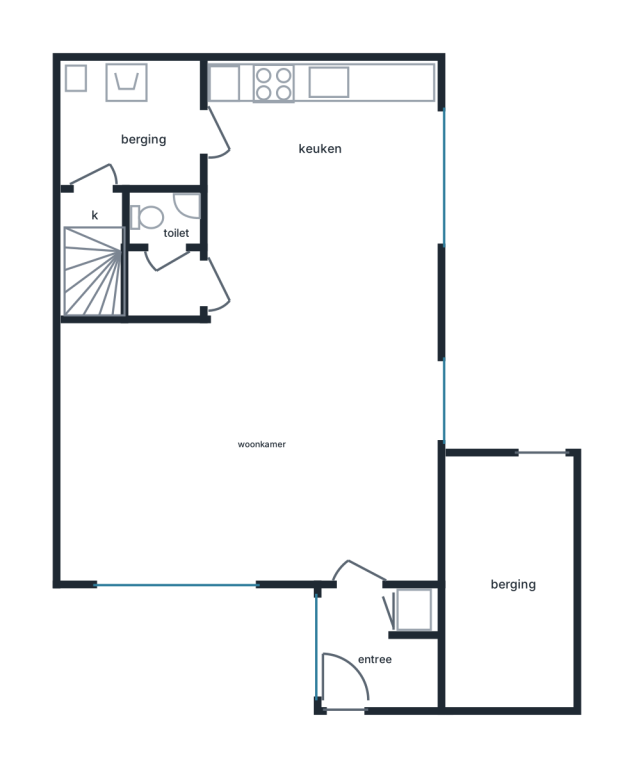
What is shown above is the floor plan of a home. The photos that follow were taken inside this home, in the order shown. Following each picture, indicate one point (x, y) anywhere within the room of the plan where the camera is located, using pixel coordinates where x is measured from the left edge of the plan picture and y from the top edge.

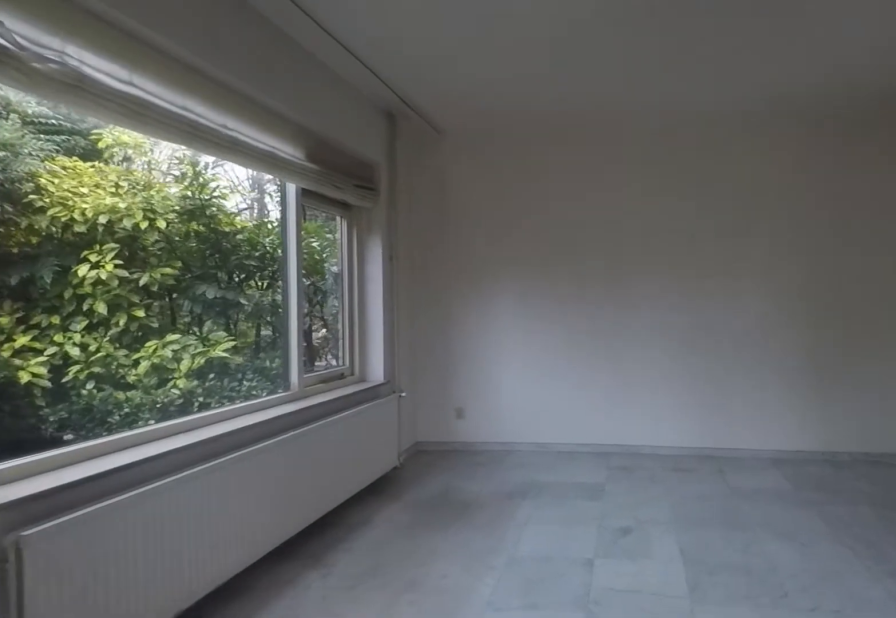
(195, 453)
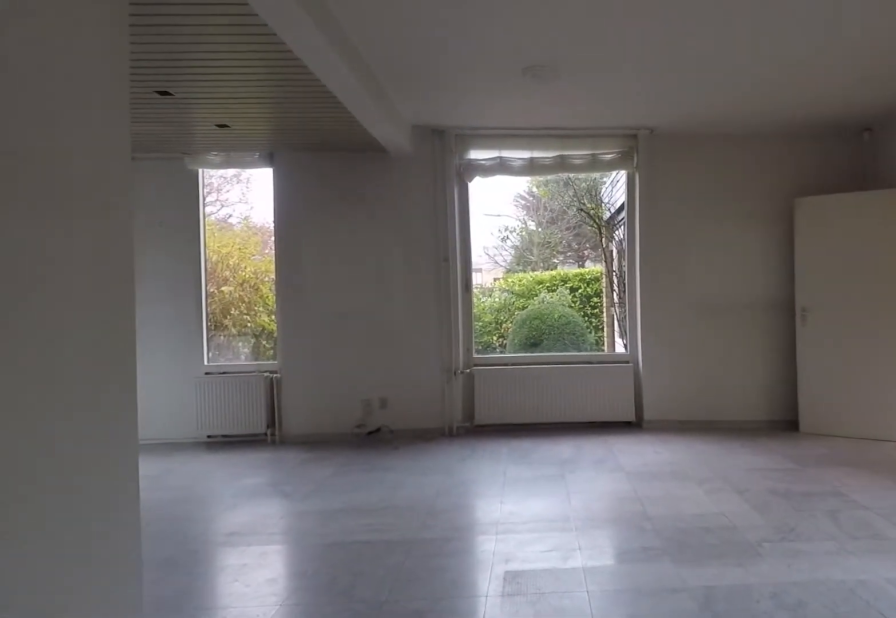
(195, 453)
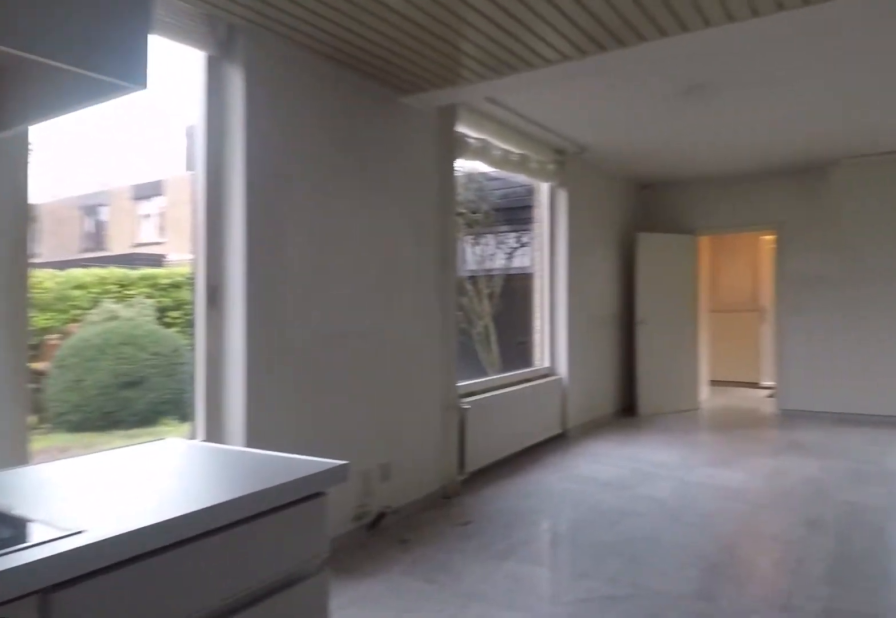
(320, 126)
